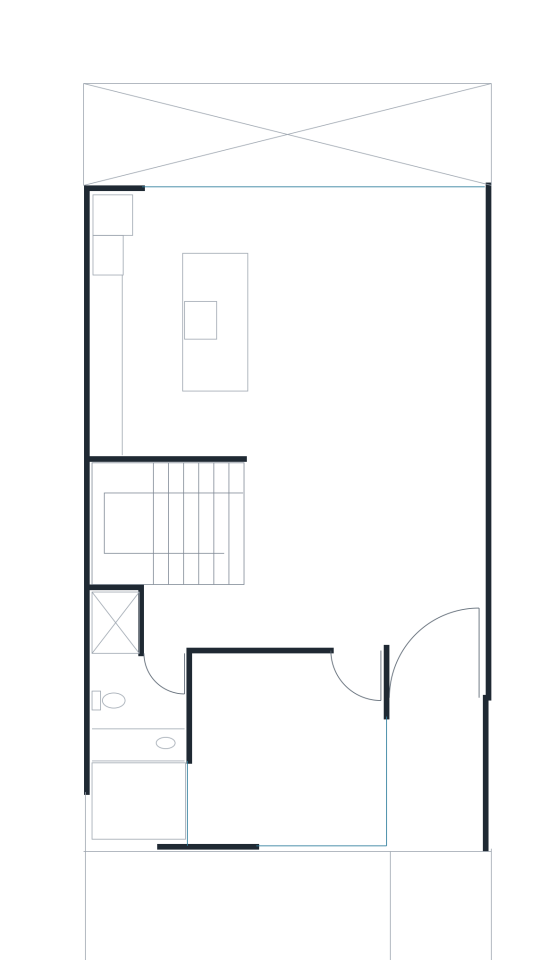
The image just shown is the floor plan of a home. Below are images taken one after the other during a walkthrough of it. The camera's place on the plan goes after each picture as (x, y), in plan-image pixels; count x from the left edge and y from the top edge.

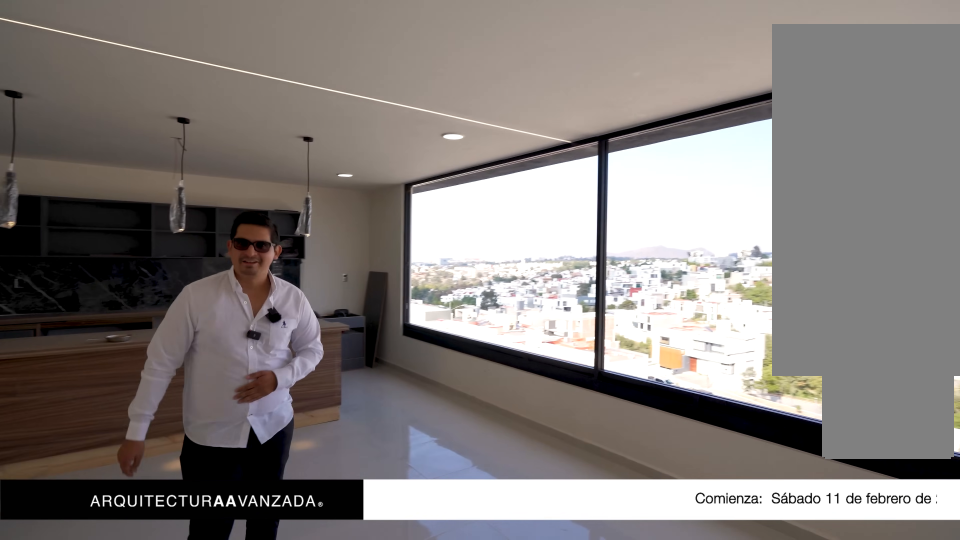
(377, 294)
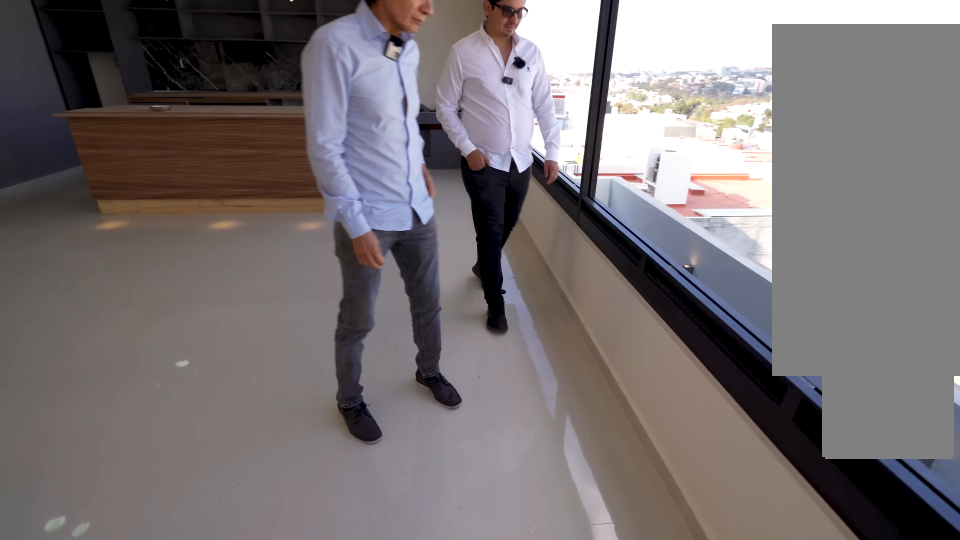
(438, 226)
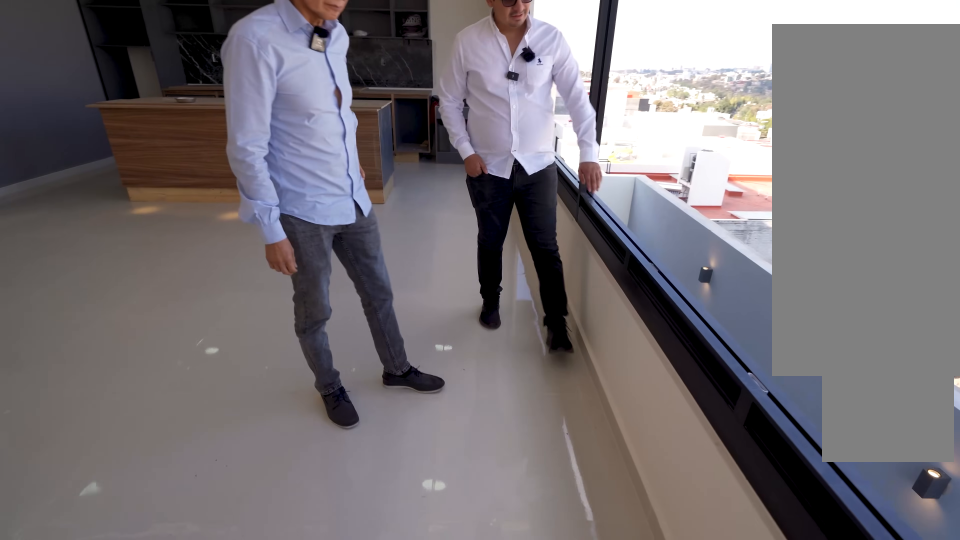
(438, 226)
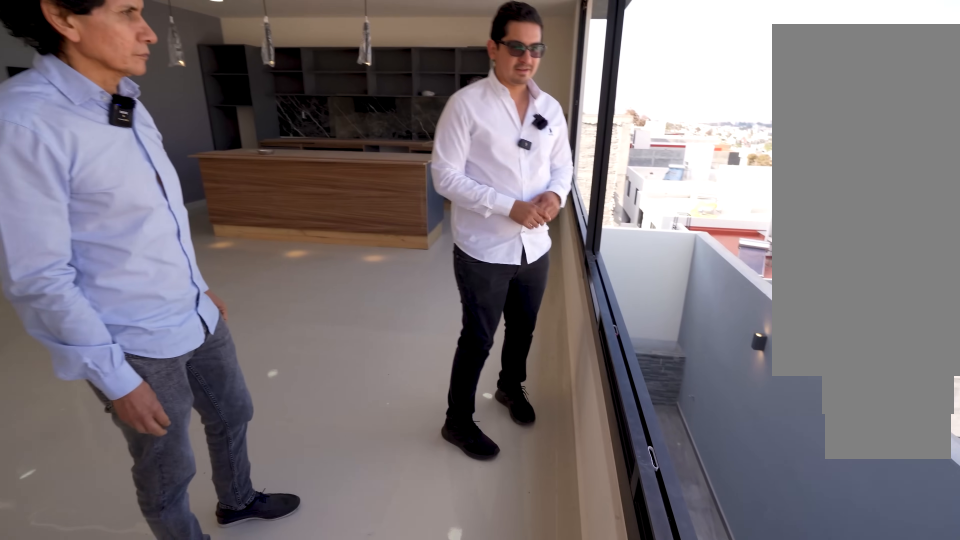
(438, 225)
